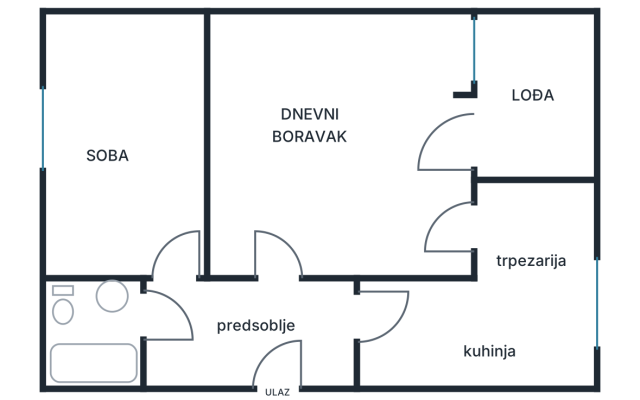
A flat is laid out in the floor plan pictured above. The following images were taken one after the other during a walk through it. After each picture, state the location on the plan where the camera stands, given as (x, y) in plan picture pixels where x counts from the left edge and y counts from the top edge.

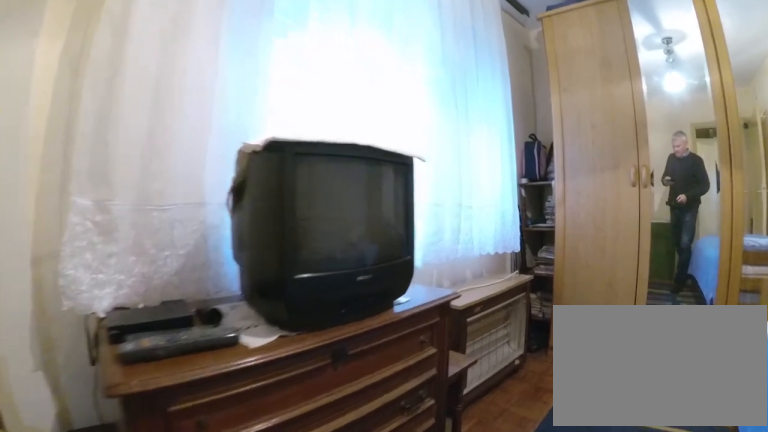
(96, 205)
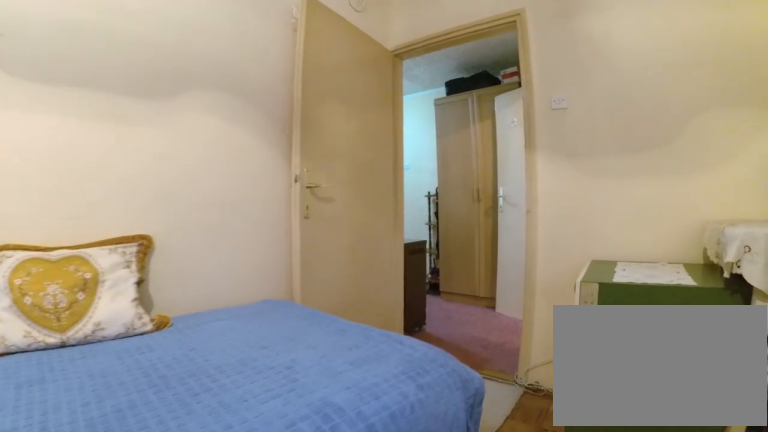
(114, 142)
